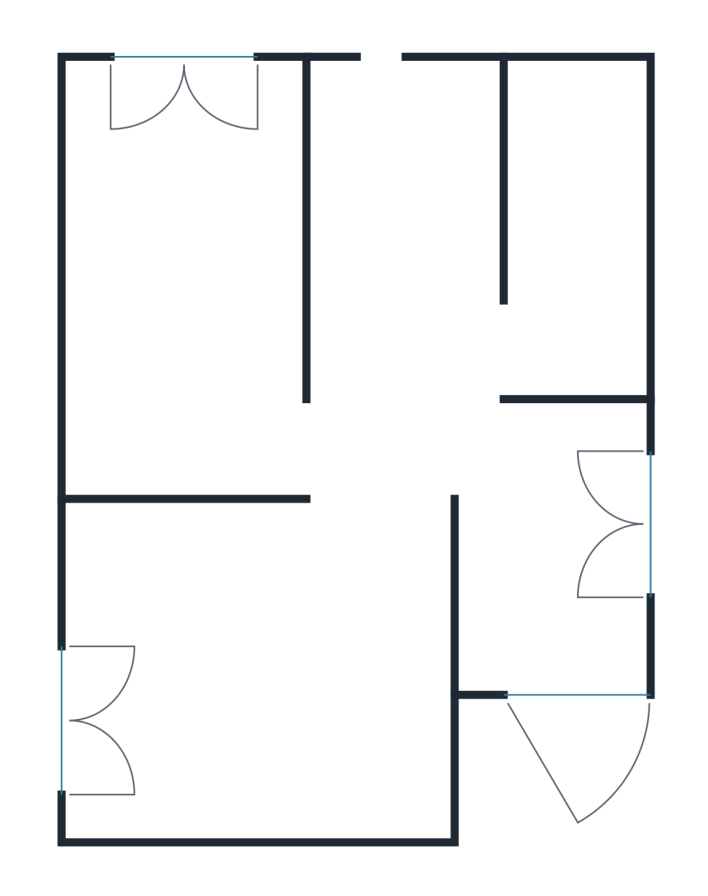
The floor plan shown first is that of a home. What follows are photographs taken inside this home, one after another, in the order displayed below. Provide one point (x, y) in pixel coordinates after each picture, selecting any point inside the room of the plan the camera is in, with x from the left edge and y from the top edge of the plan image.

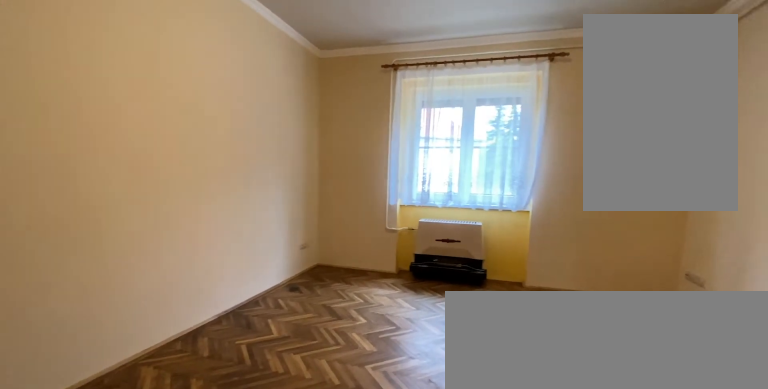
(261, 669)
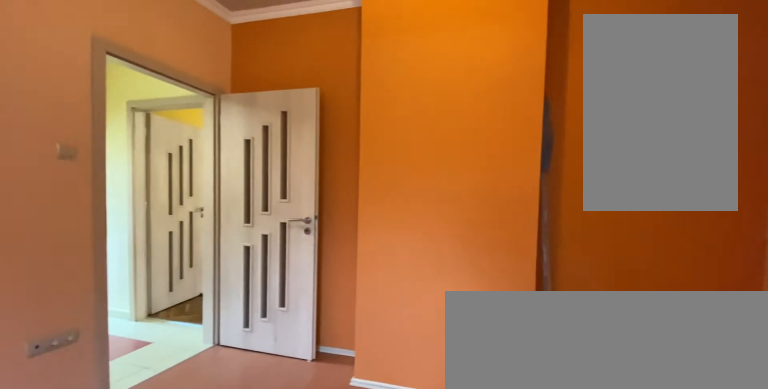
(173, 273)
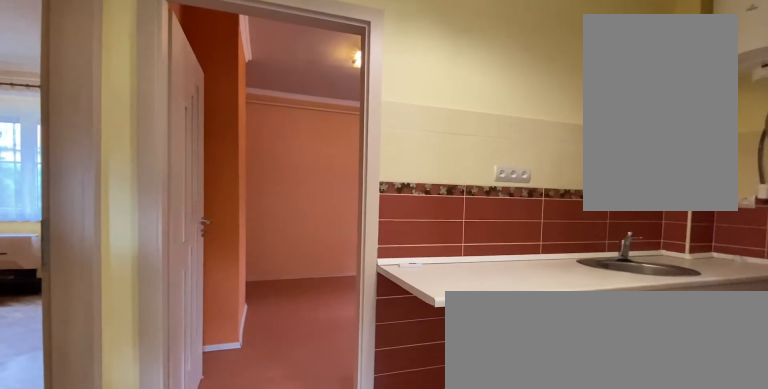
(406, 247)
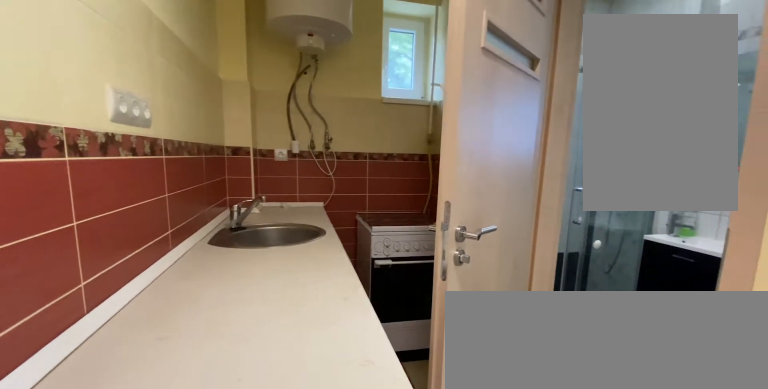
(407, 247)
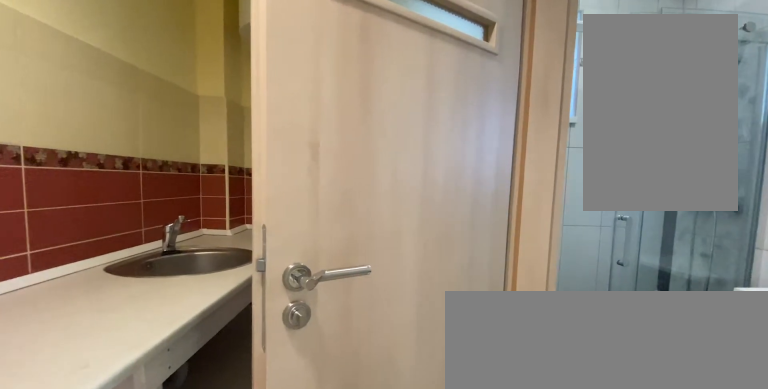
(578, 267)
